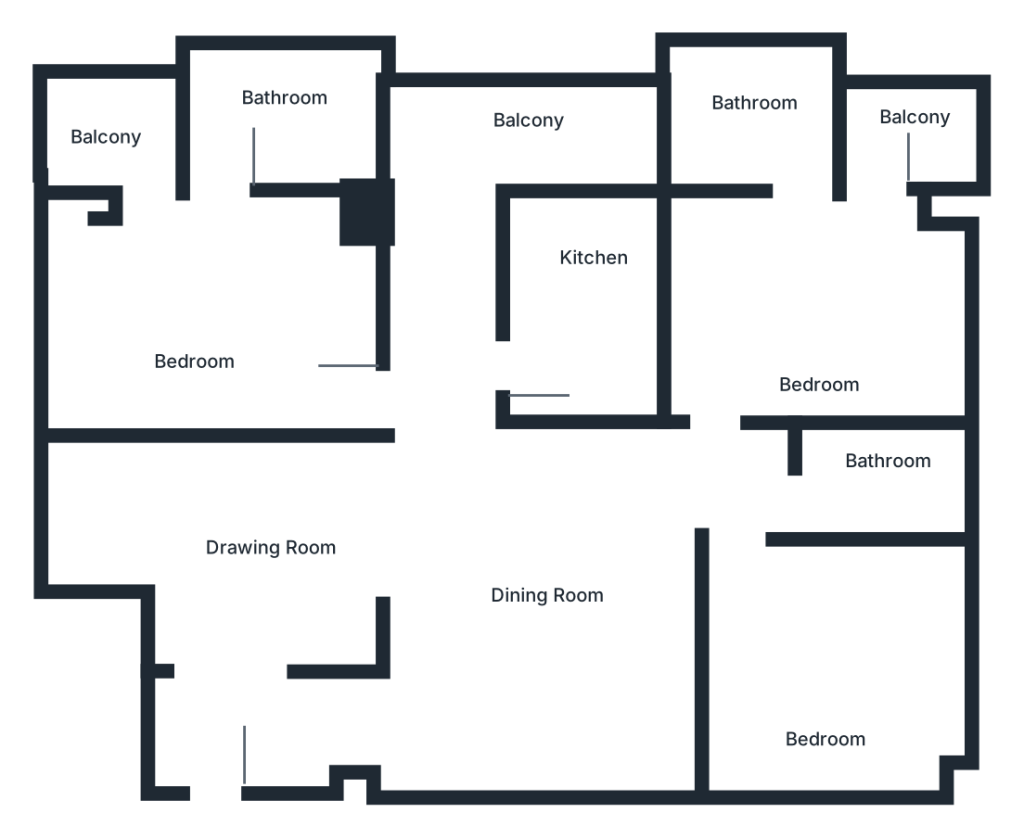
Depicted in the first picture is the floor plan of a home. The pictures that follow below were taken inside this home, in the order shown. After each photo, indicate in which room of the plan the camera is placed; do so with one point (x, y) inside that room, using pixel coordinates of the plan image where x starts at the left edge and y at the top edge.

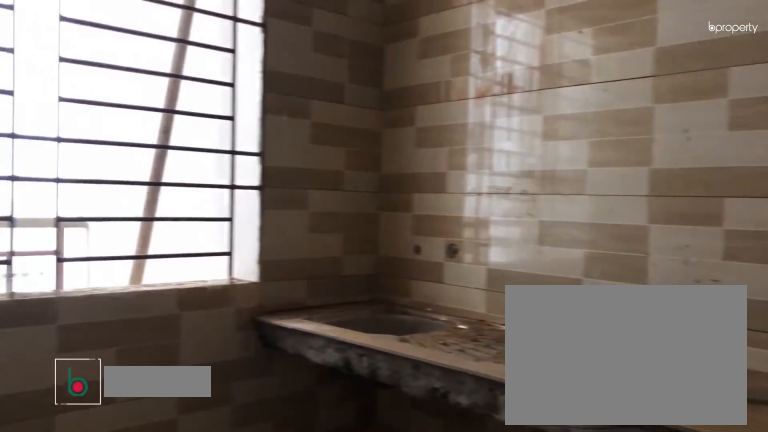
(587, 285)
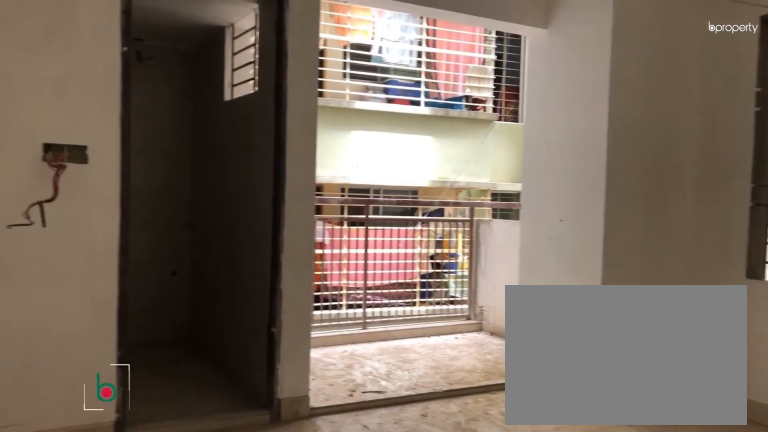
(802, 326)
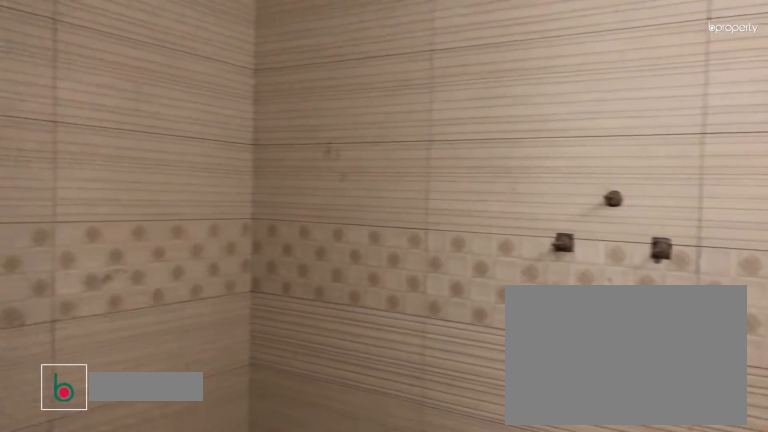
(735, 128)
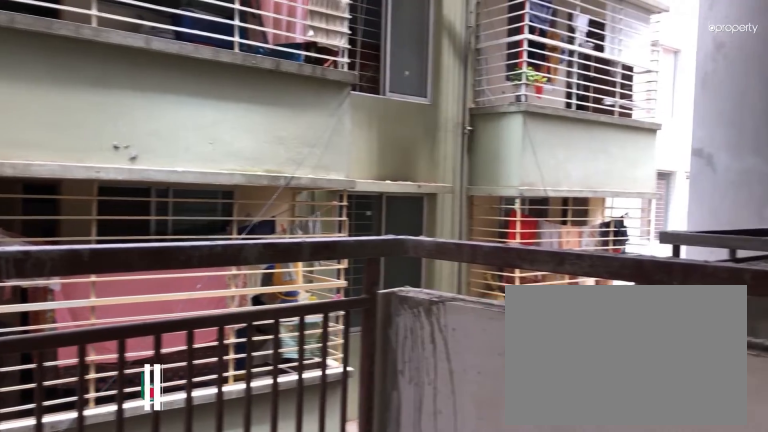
(897, 133)
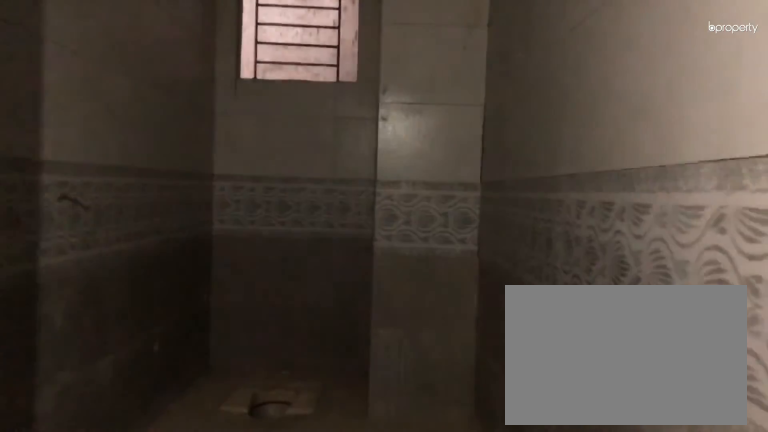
(872, 471)
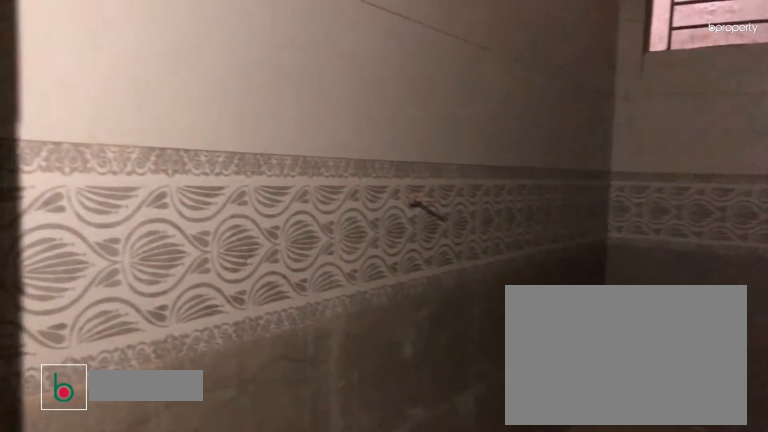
(872, 471)
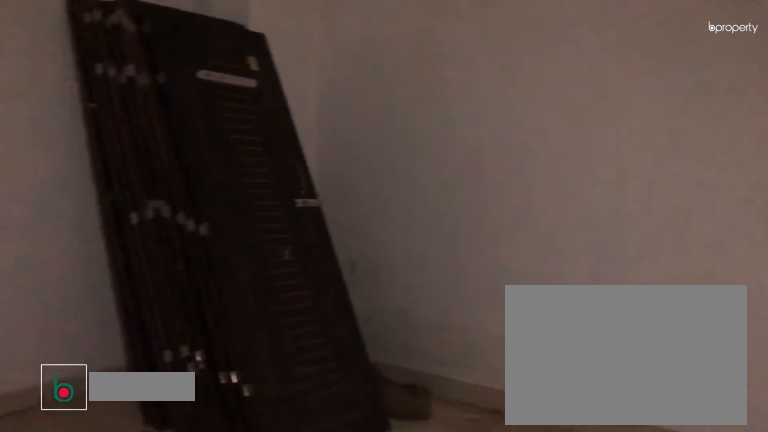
(826, 674)
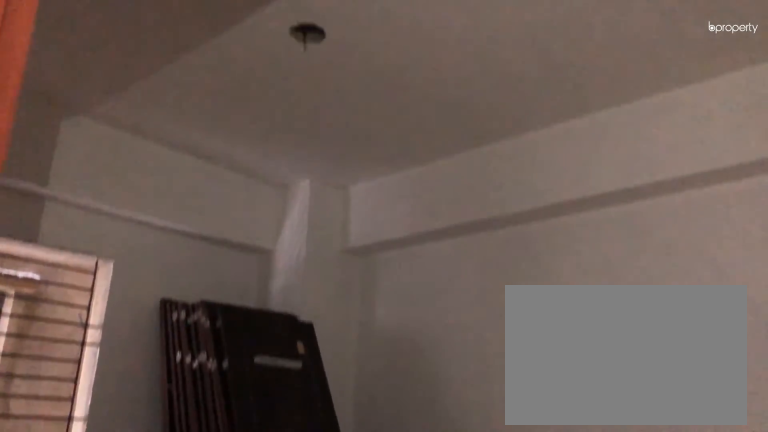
(827, 673)
